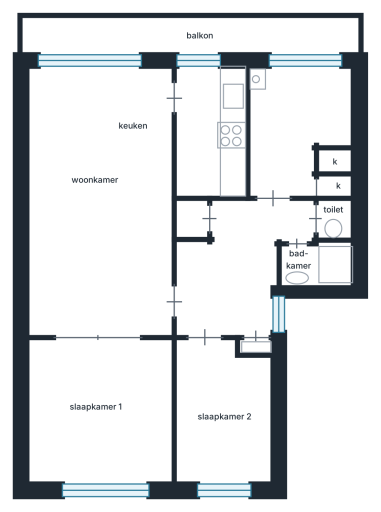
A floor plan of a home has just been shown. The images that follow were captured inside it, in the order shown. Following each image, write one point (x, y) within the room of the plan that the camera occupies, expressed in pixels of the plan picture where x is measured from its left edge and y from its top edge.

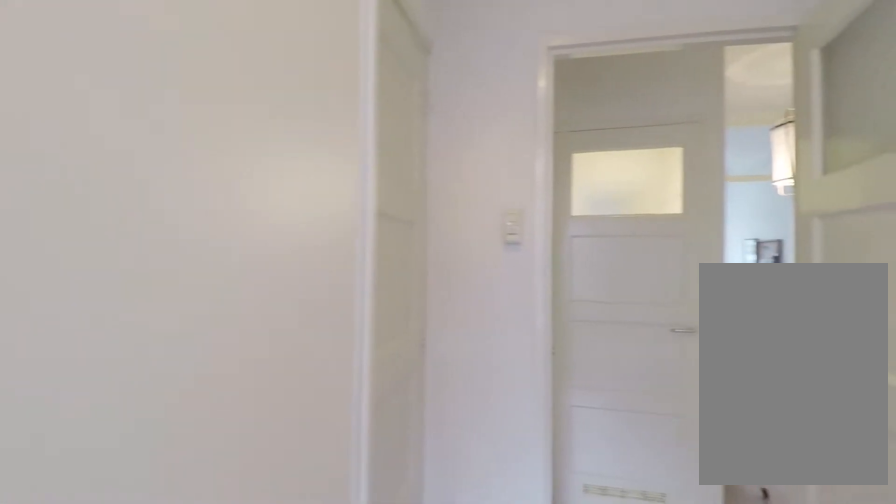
(295, 125)
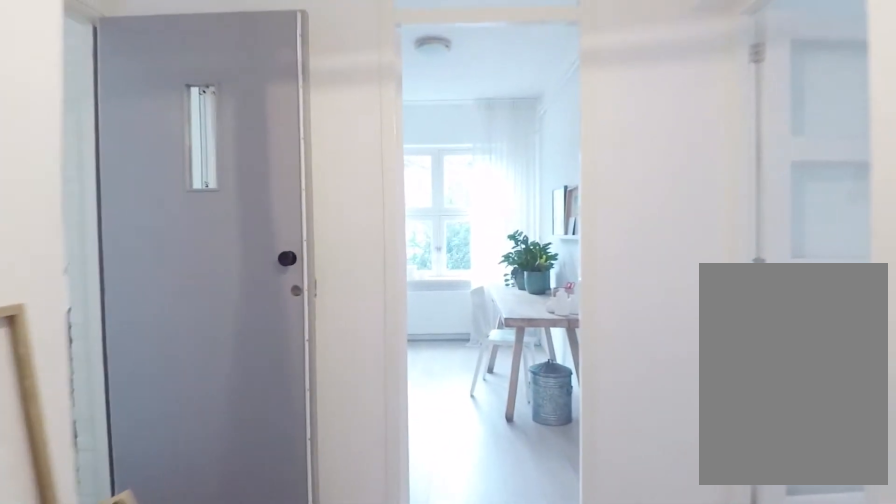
(237, 268)
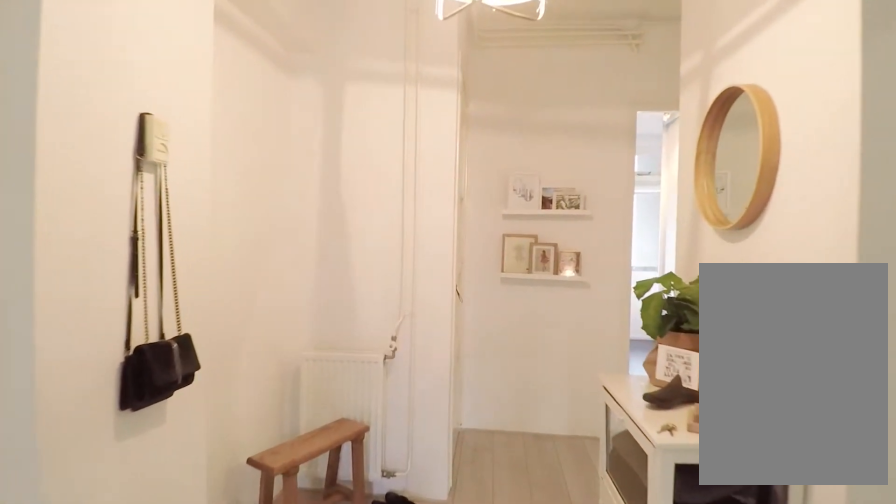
(237, 268)
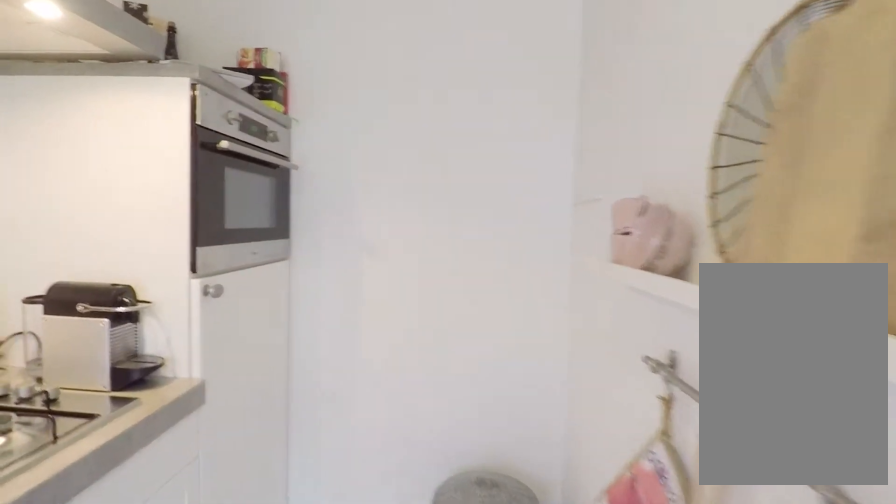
(211, 132)
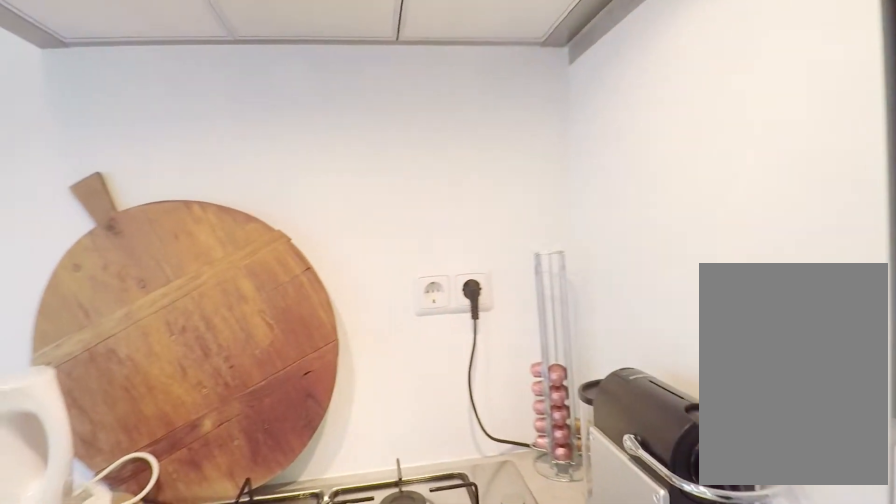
(211, 132)
